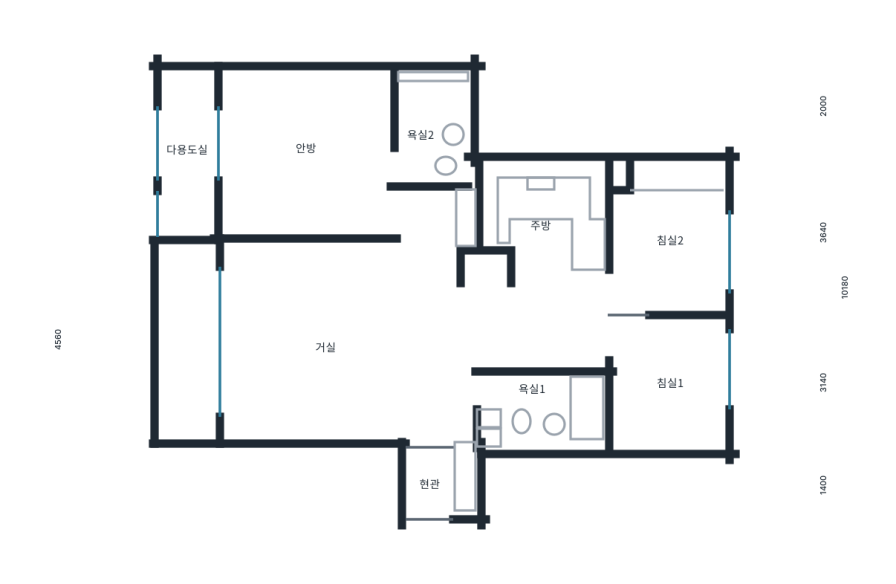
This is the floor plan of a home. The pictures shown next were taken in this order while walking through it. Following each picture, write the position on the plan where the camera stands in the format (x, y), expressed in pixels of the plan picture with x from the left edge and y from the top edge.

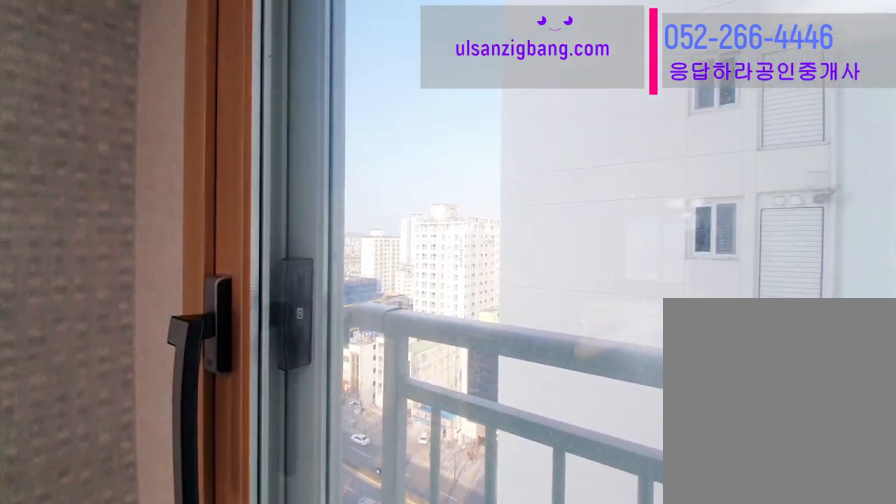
(677, 381)
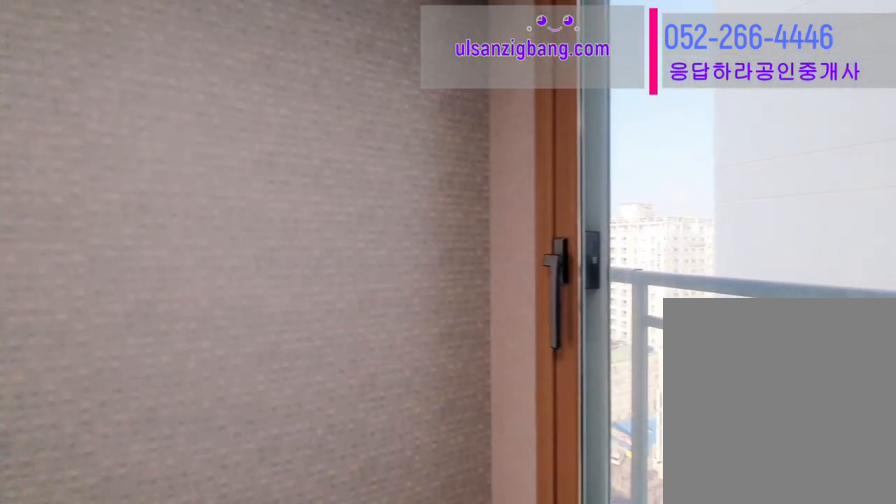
(676, 381)
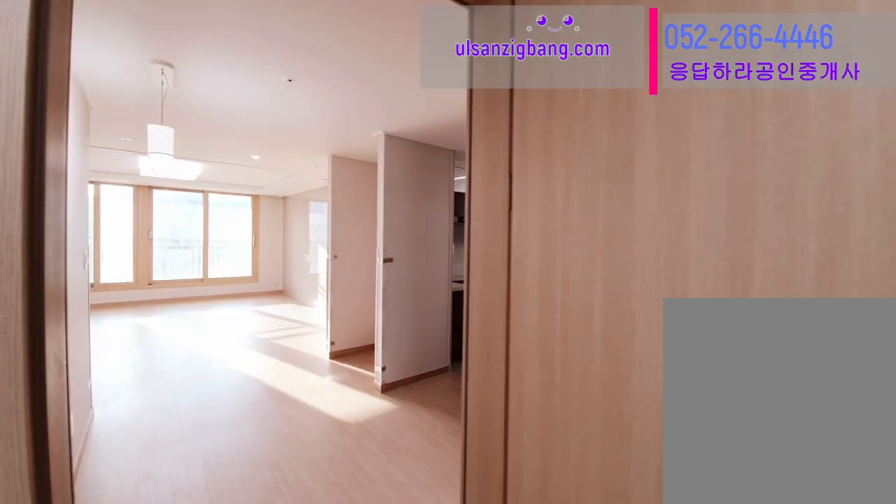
(678, 379)
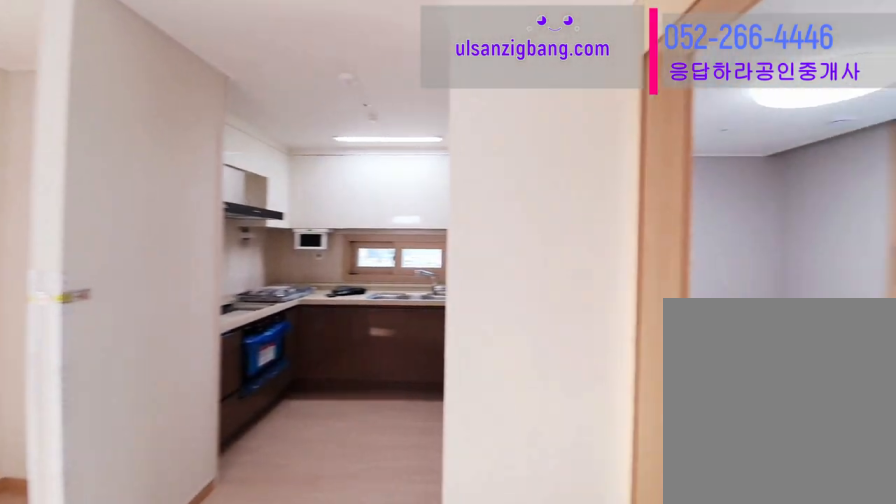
(555, 318)
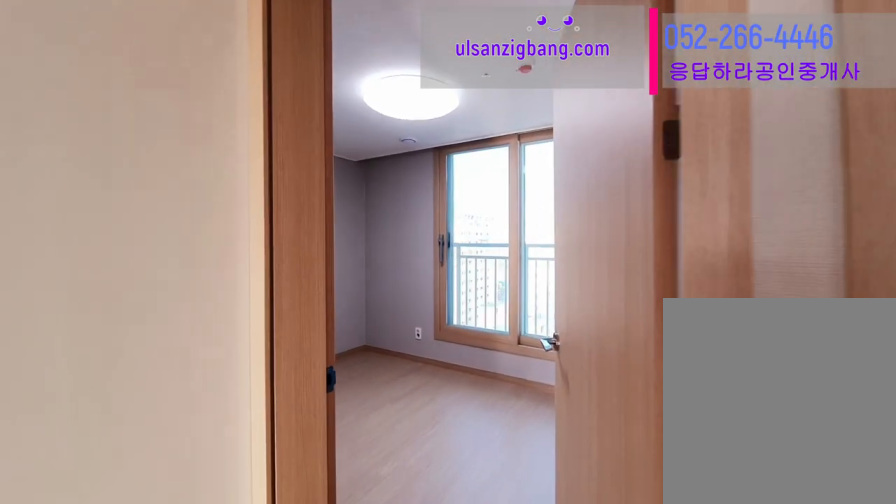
(554, 320)
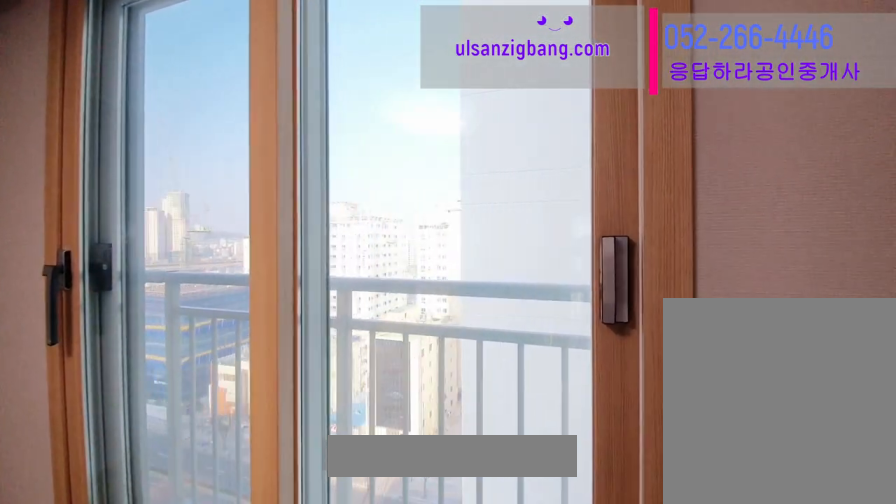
(687, 250)
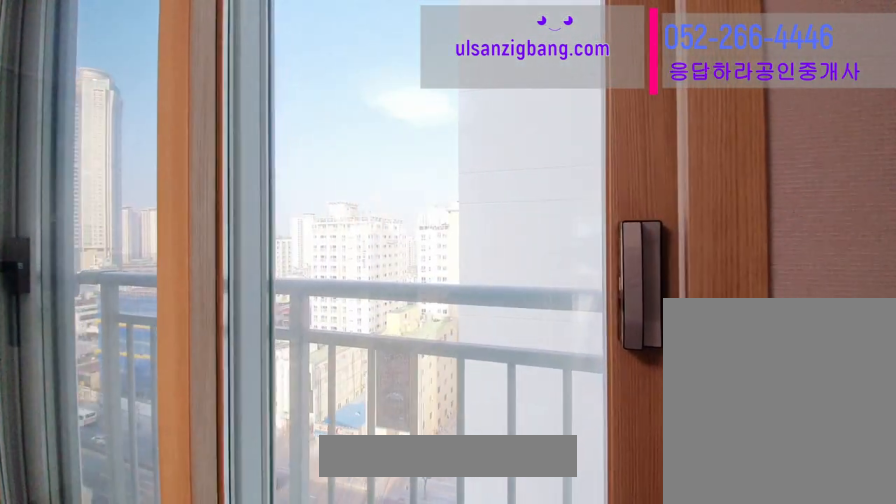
(684, 249)
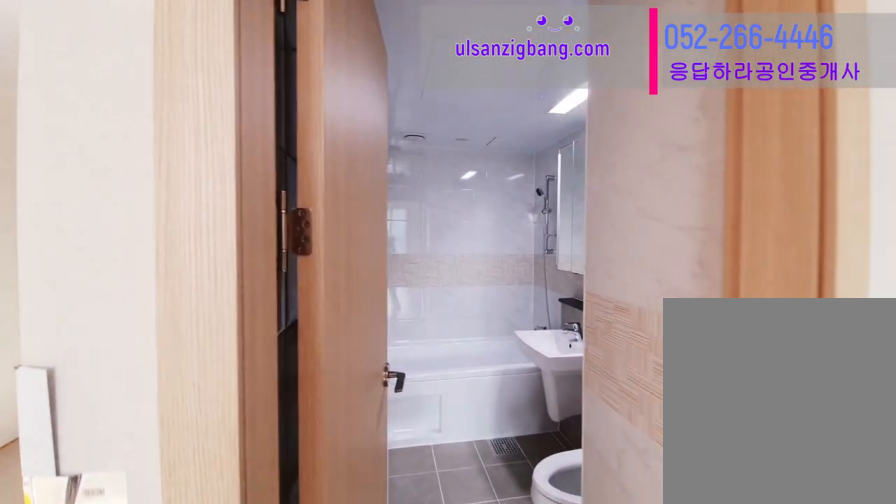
(401, 358)
